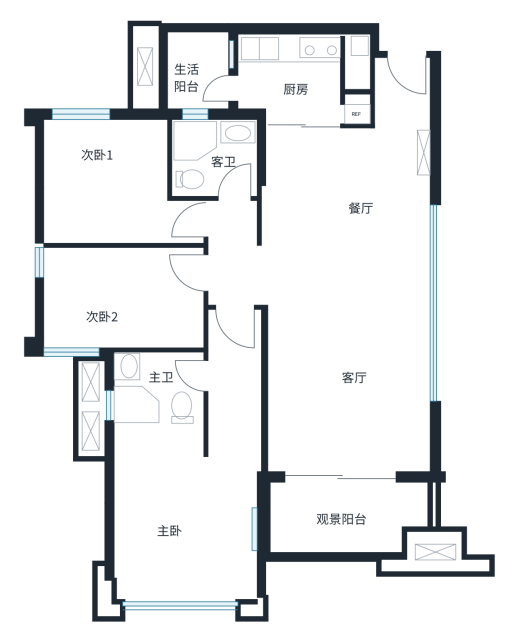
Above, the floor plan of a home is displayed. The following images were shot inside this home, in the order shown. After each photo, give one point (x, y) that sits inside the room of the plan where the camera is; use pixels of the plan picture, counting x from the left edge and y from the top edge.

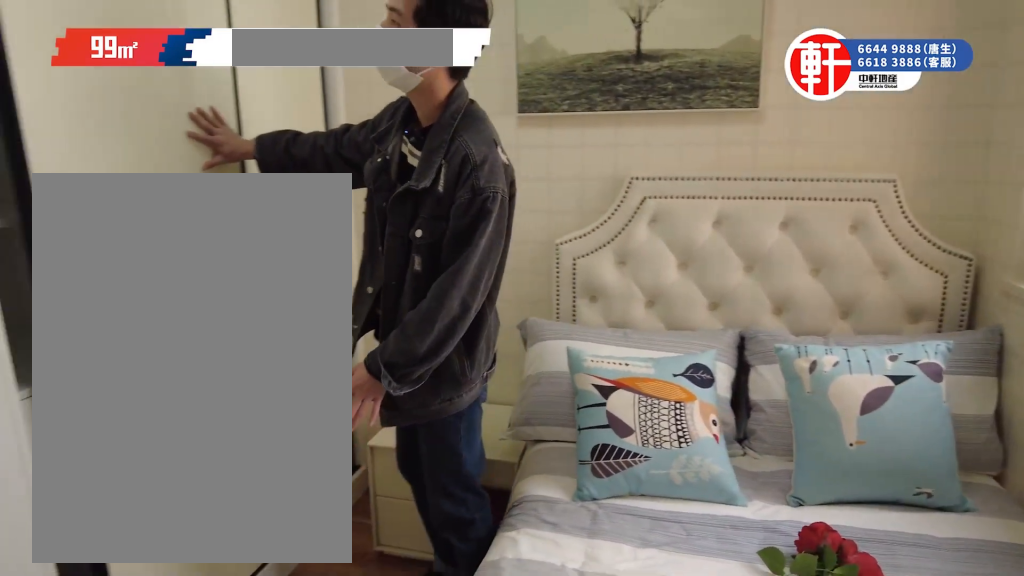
(107, 203)
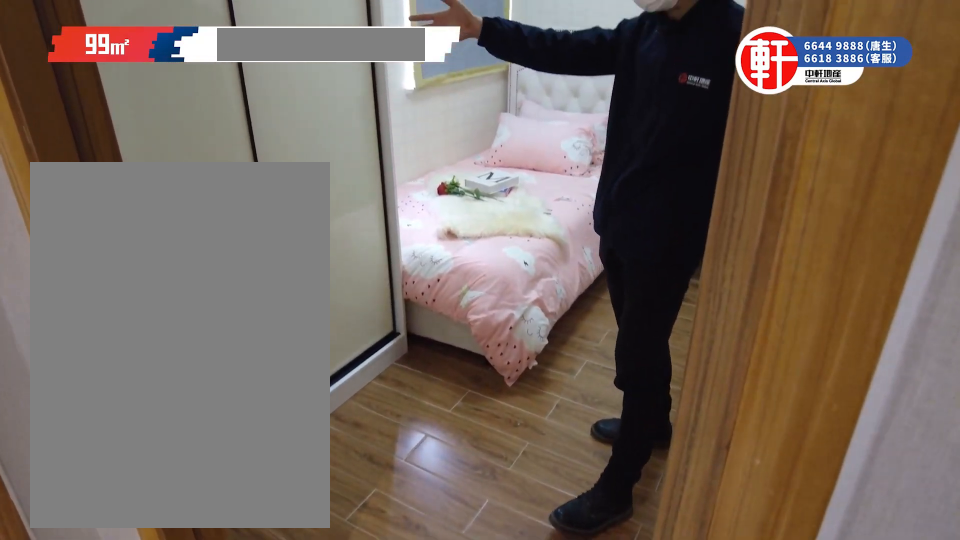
(122, 309)
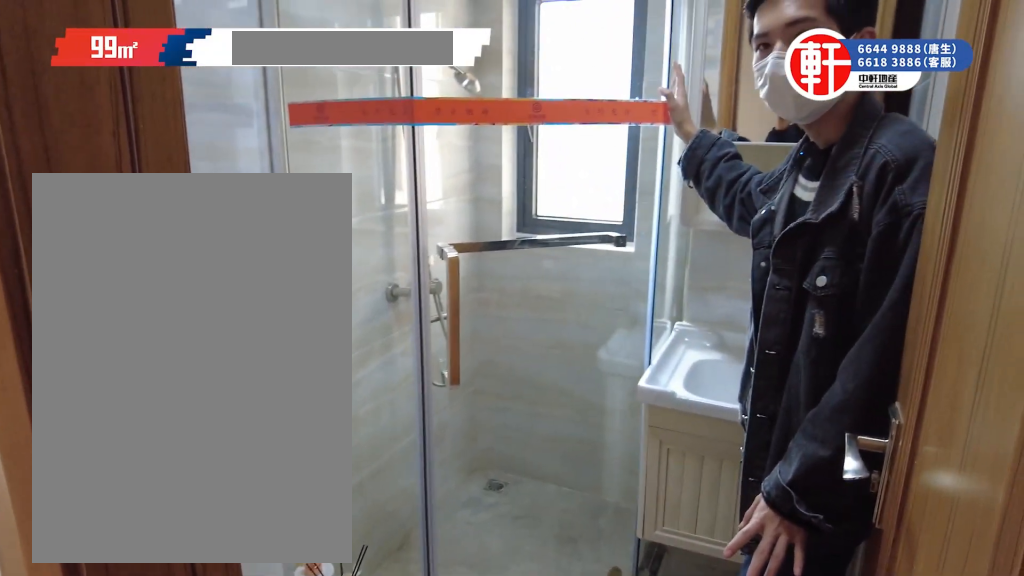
(184, 491)
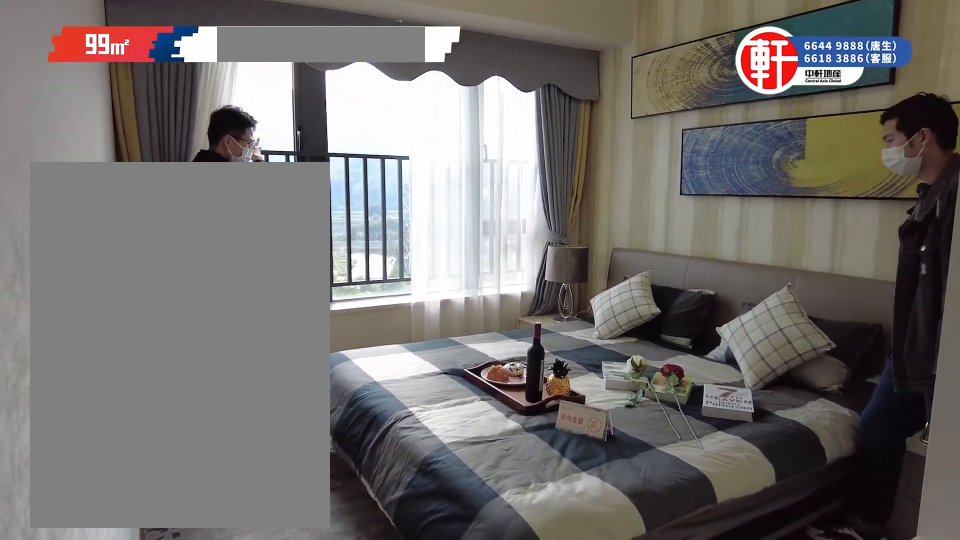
(184, 491)
